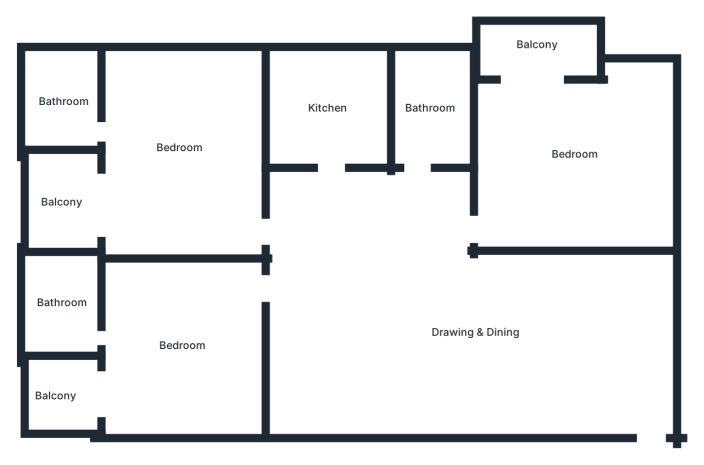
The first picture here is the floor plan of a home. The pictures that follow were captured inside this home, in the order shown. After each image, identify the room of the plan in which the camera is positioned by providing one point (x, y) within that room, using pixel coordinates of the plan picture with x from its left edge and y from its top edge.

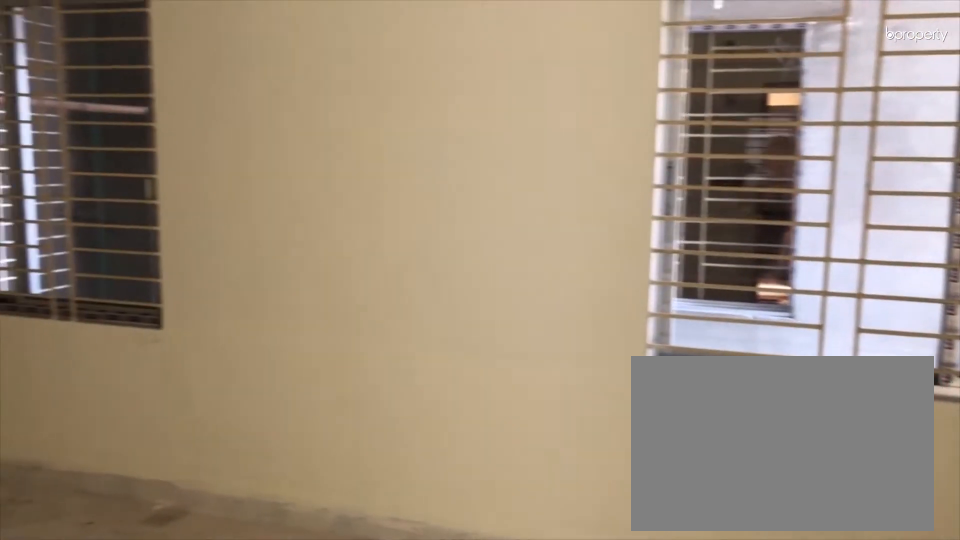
(474, 330)
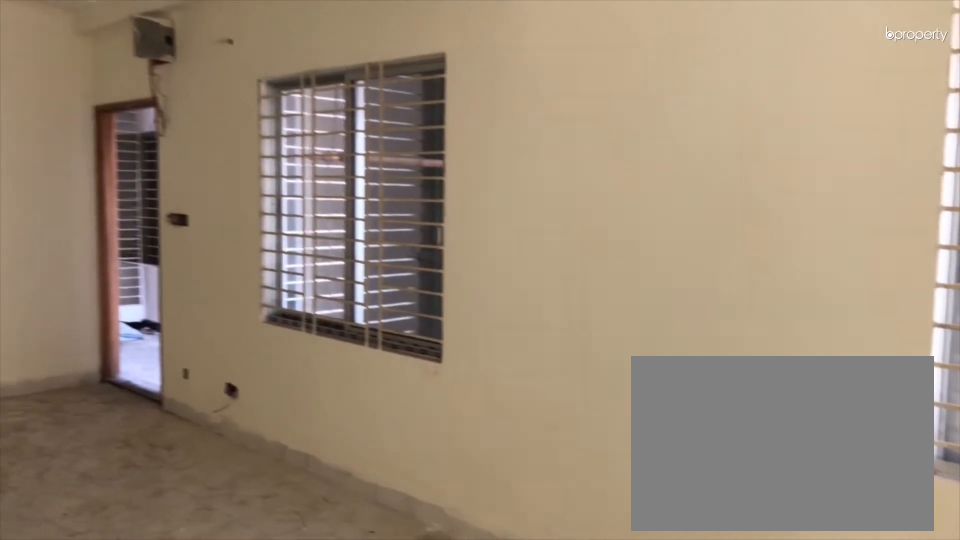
(474, 330)
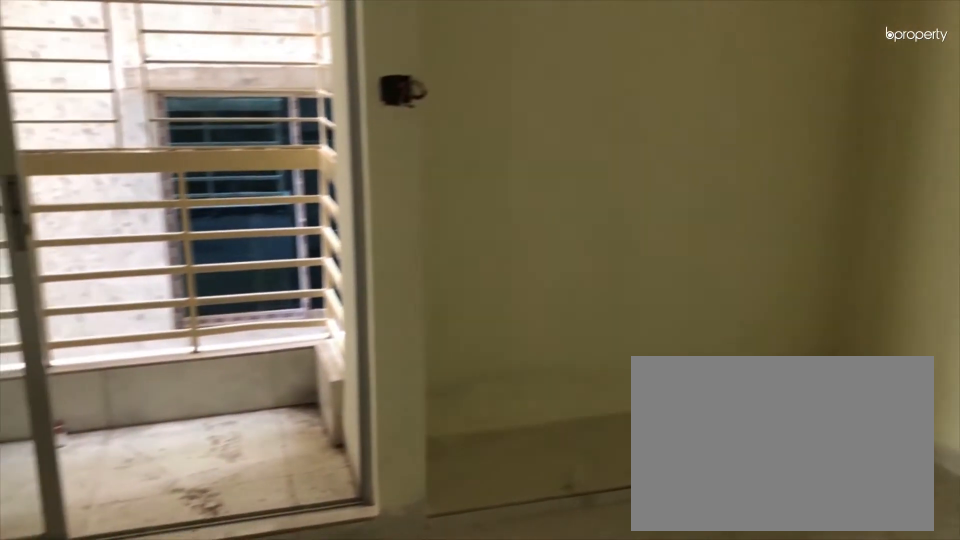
(576, 155)
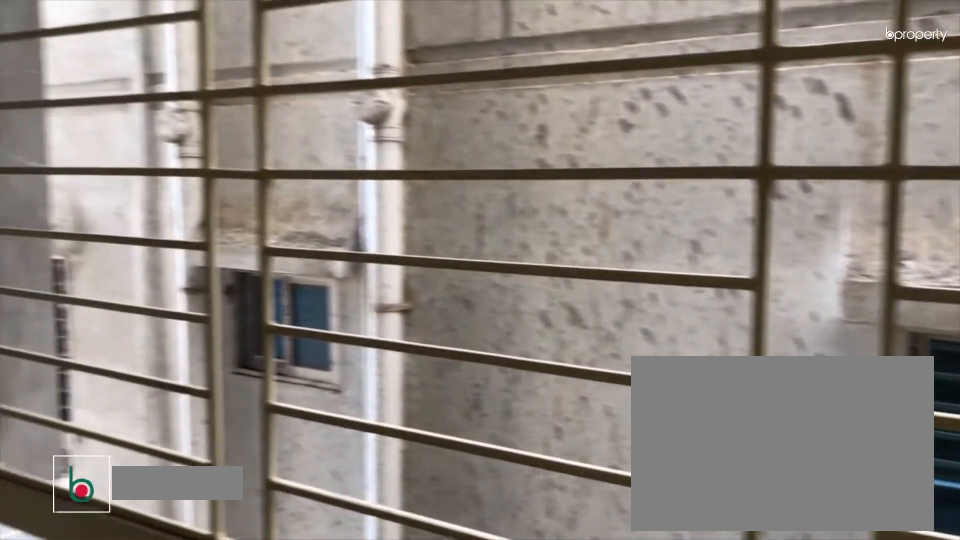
(537, 46)
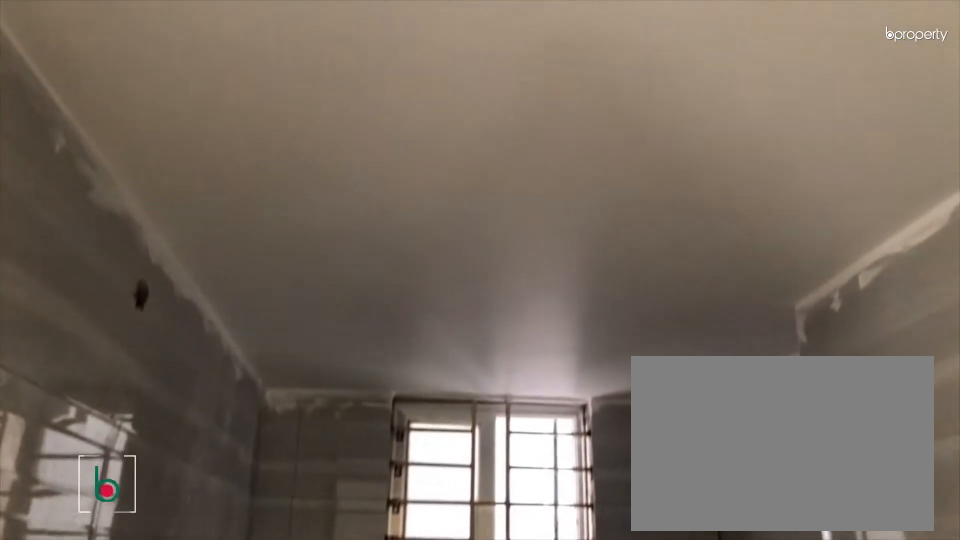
(431, 109)
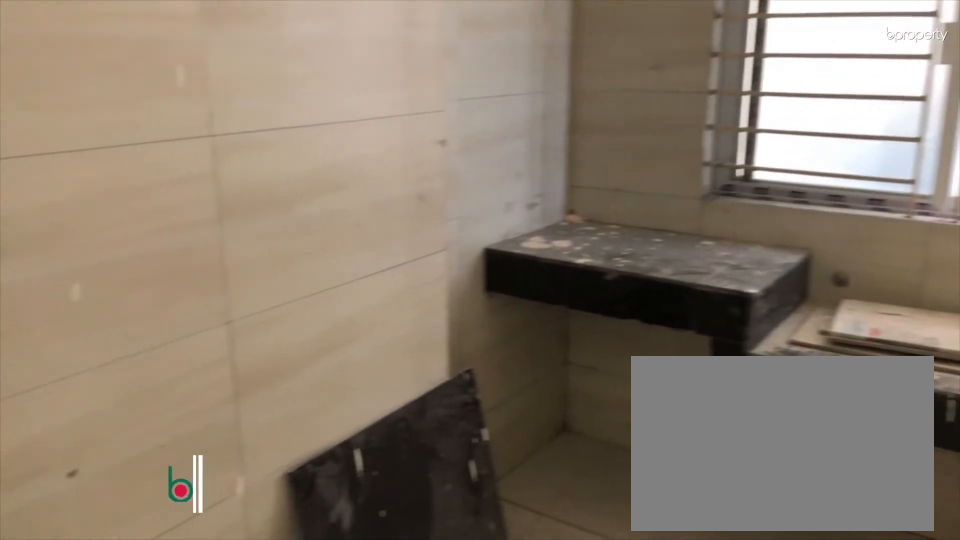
(329, 109)
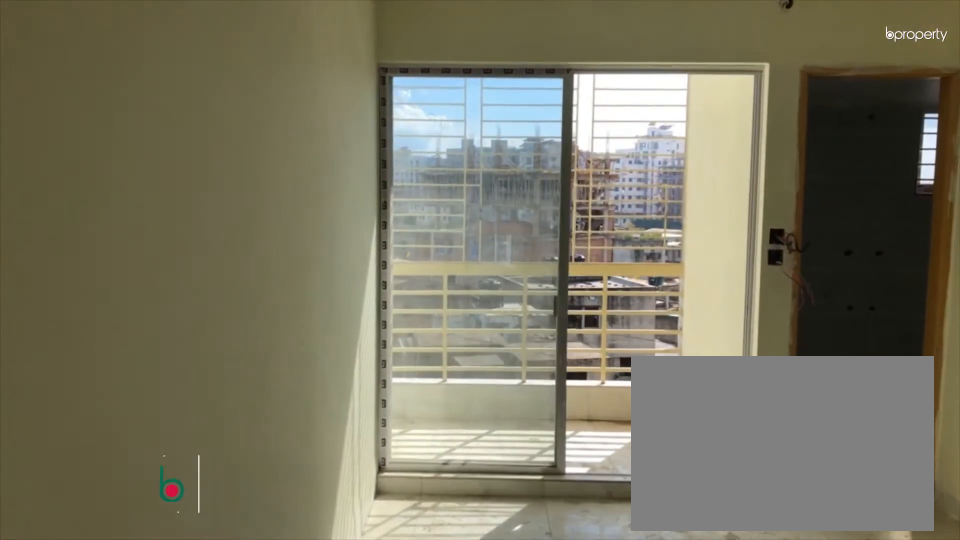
(181, 149)
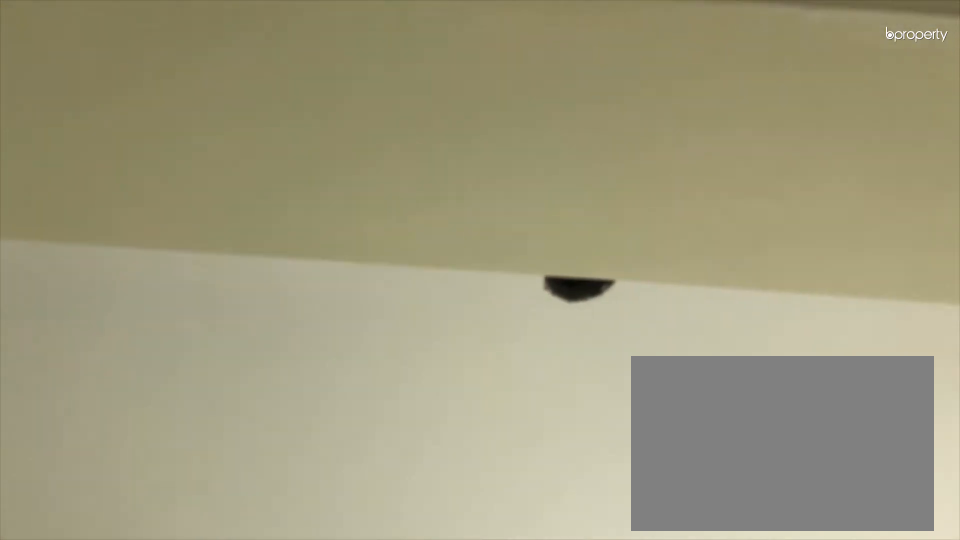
(181, 149)
